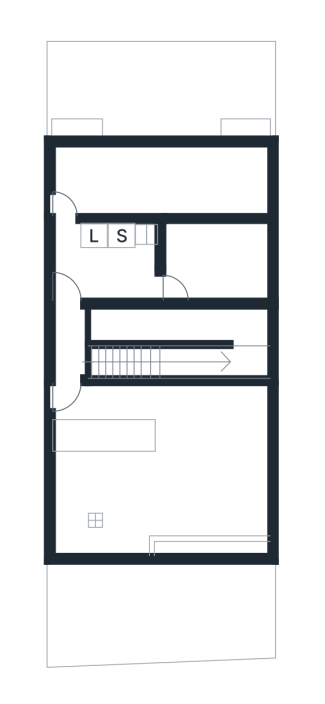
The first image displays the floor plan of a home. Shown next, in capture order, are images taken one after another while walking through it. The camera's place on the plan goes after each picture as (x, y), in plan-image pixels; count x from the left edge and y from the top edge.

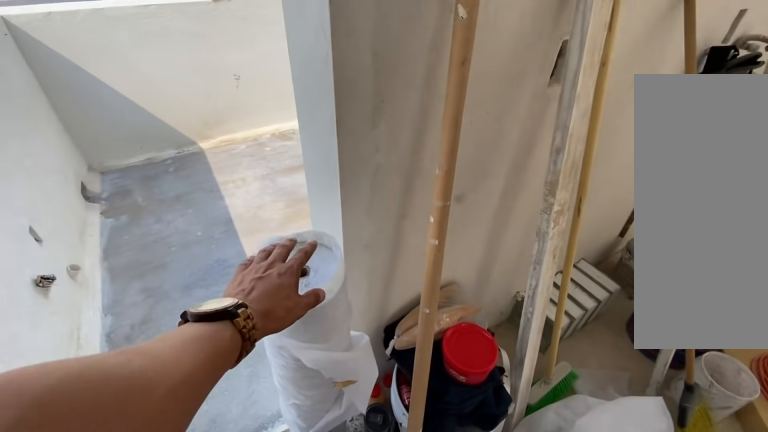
(74, 237)
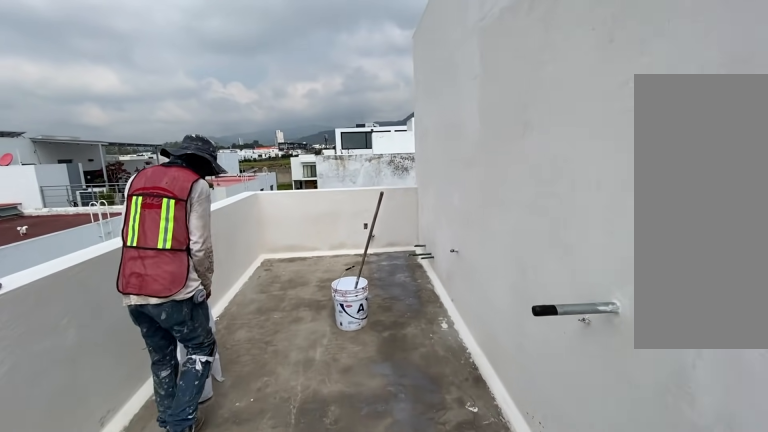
(120, 168)
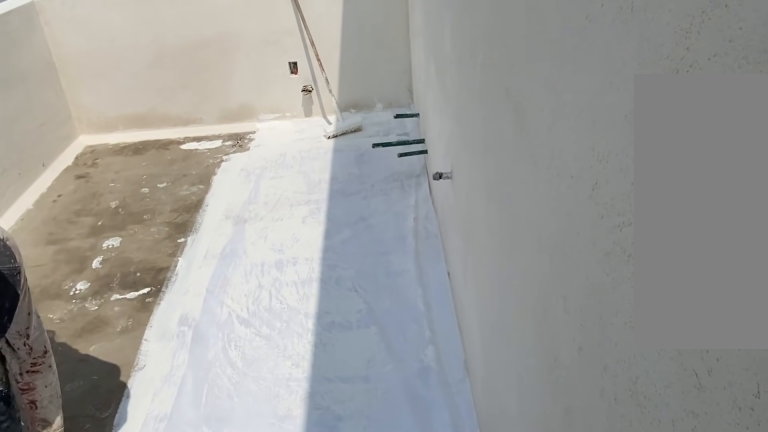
(145, 193)
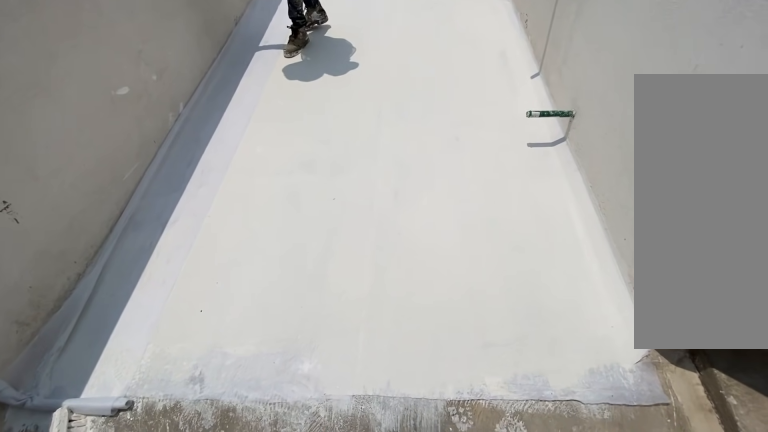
(63, 207)
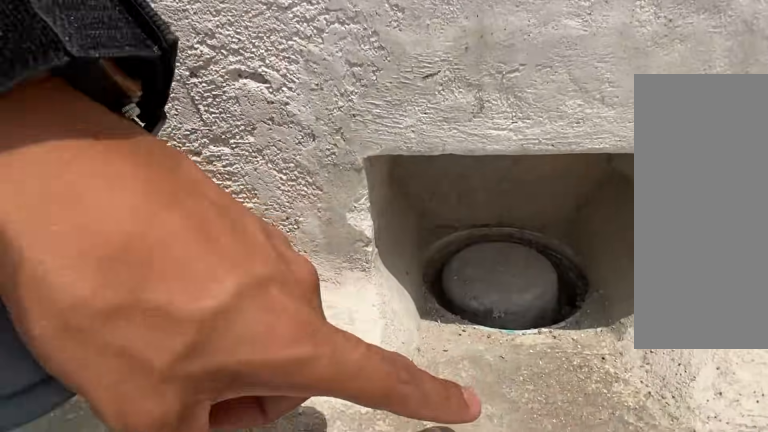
(61, 164)
